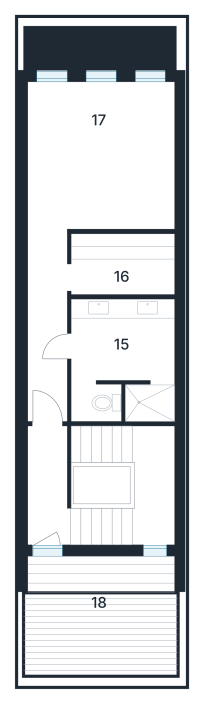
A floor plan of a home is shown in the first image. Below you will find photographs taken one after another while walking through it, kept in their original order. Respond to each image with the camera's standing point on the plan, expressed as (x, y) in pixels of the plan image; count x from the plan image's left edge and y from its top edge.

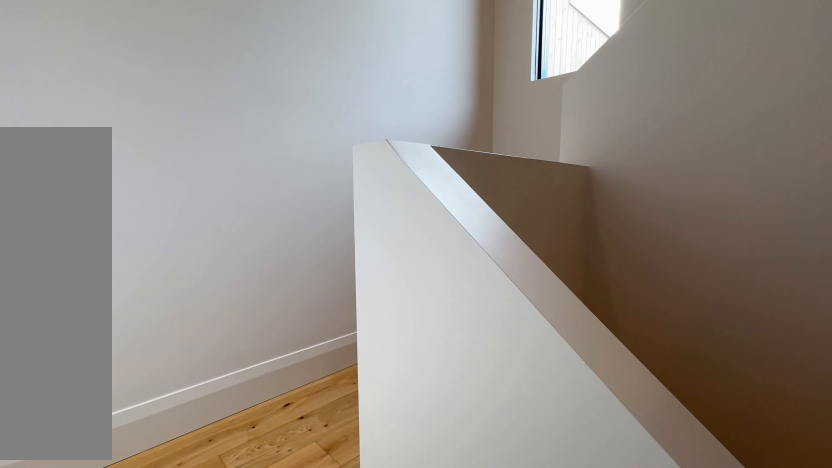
(108, 452)
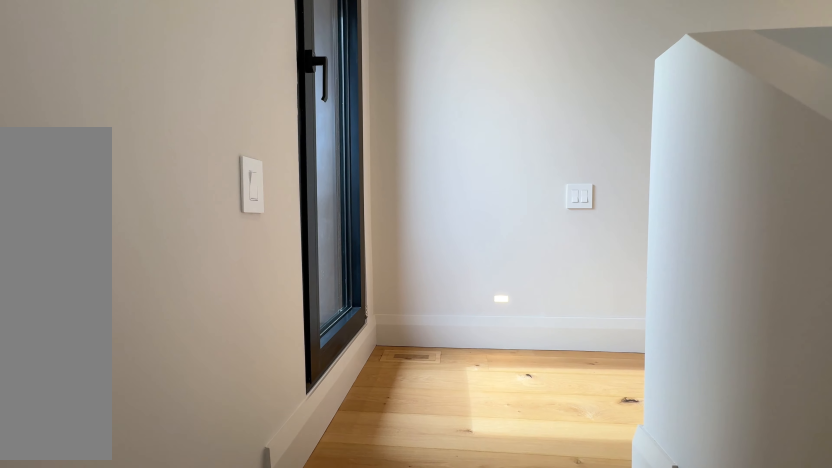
(120, 522)
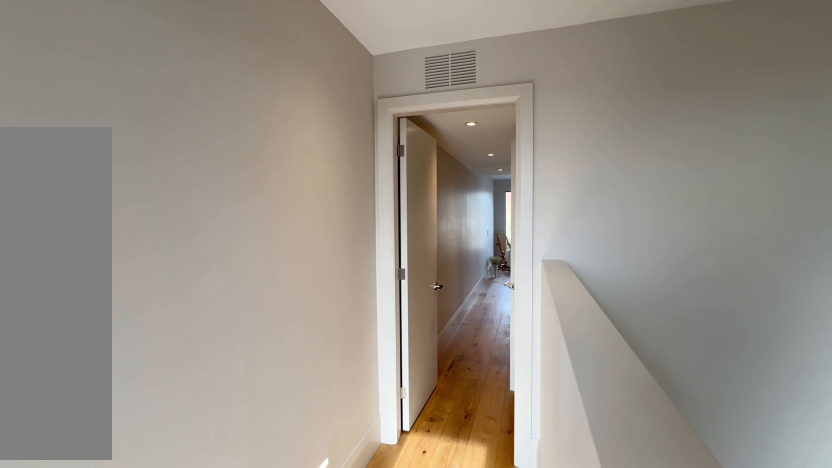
(60, 519)
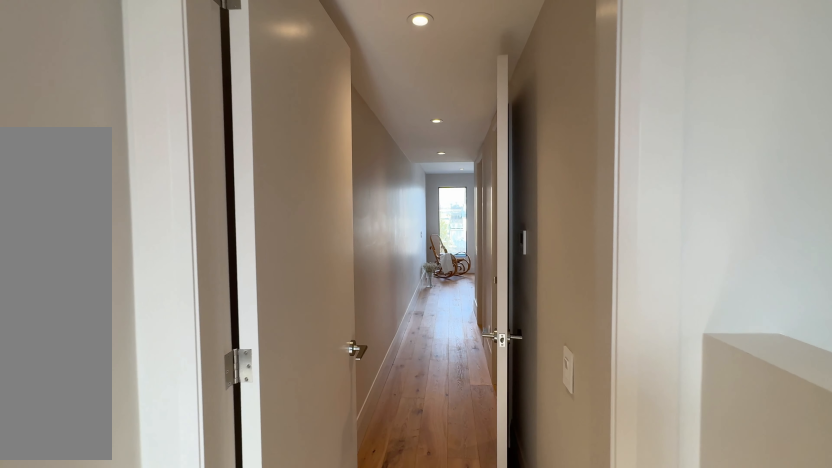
(50, 472)
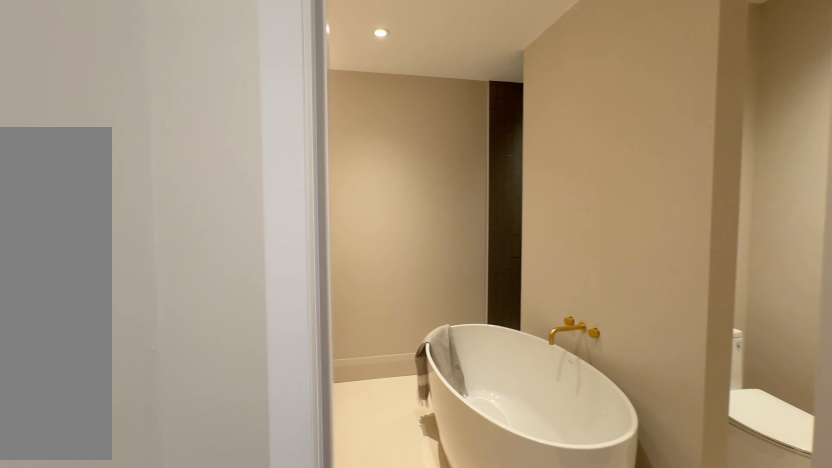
(47, 326)
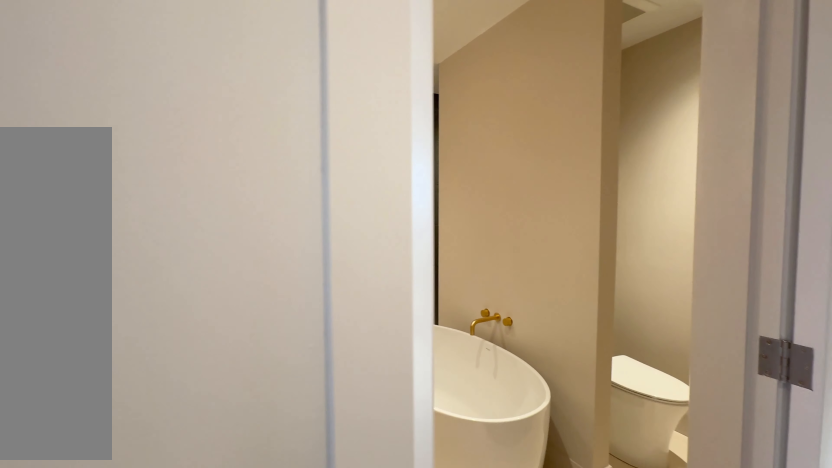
(46, 325)
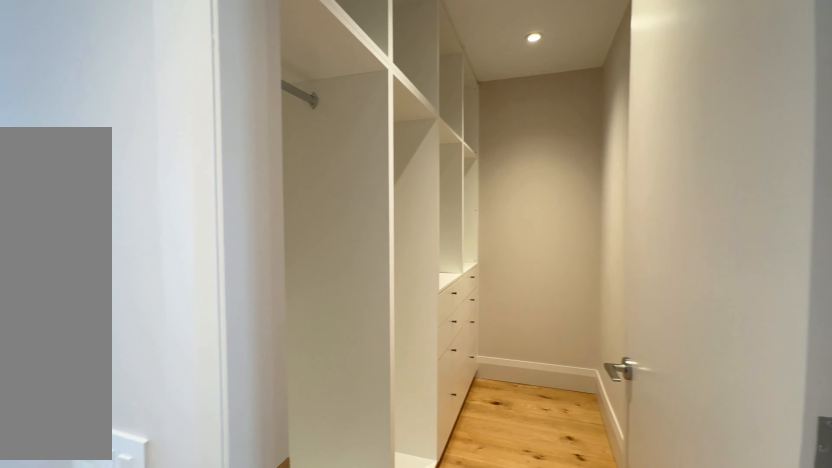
(44, 263)
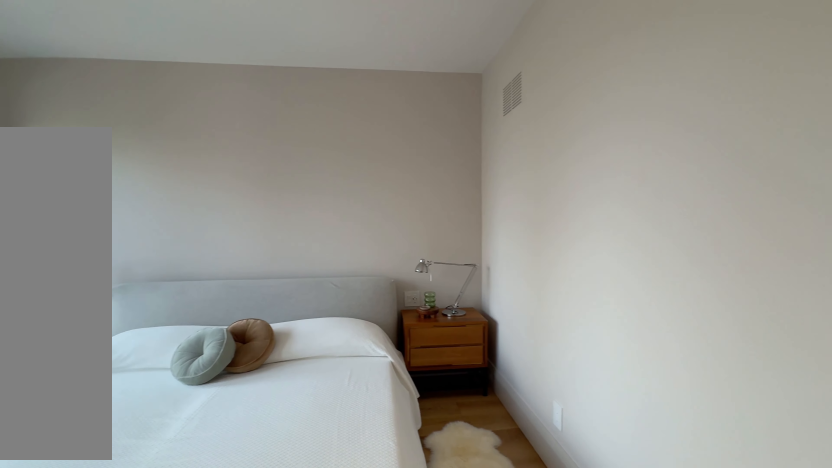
(50, 194)
